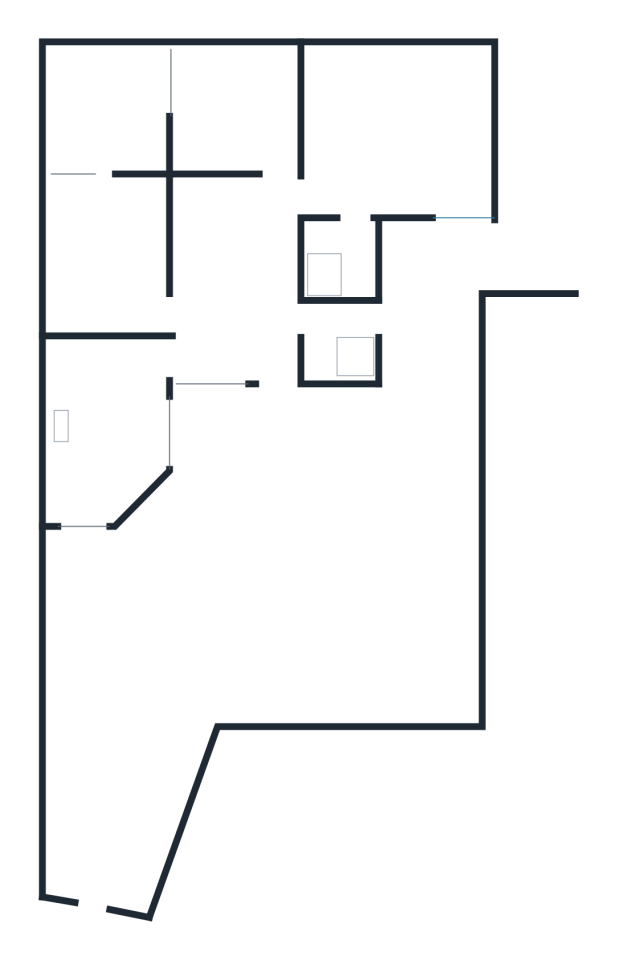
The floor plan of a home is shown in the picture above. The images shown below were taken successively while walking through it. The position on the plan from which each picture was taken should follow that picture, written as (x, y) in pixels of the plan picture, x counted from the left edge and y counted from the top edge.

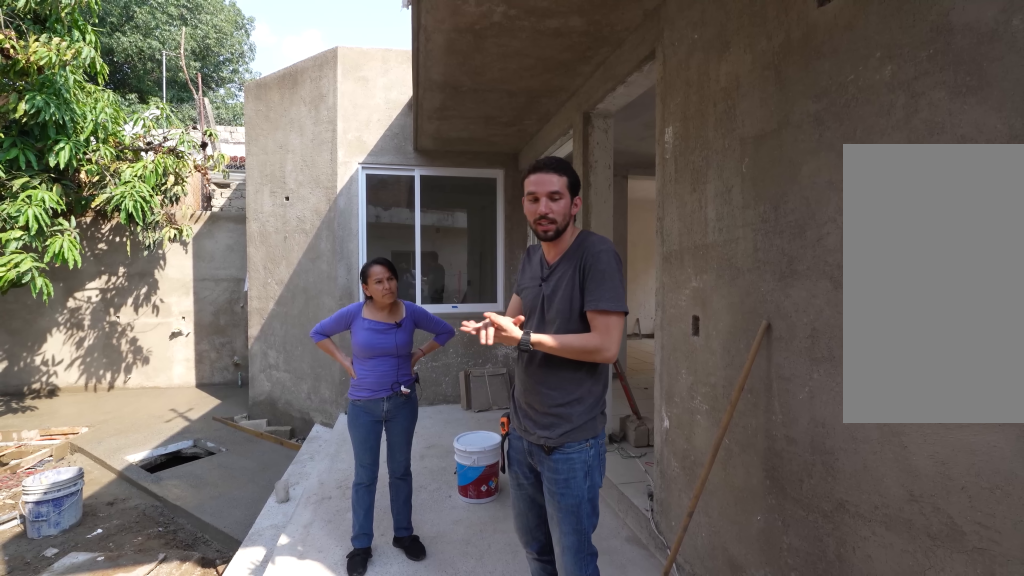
(444, 434)
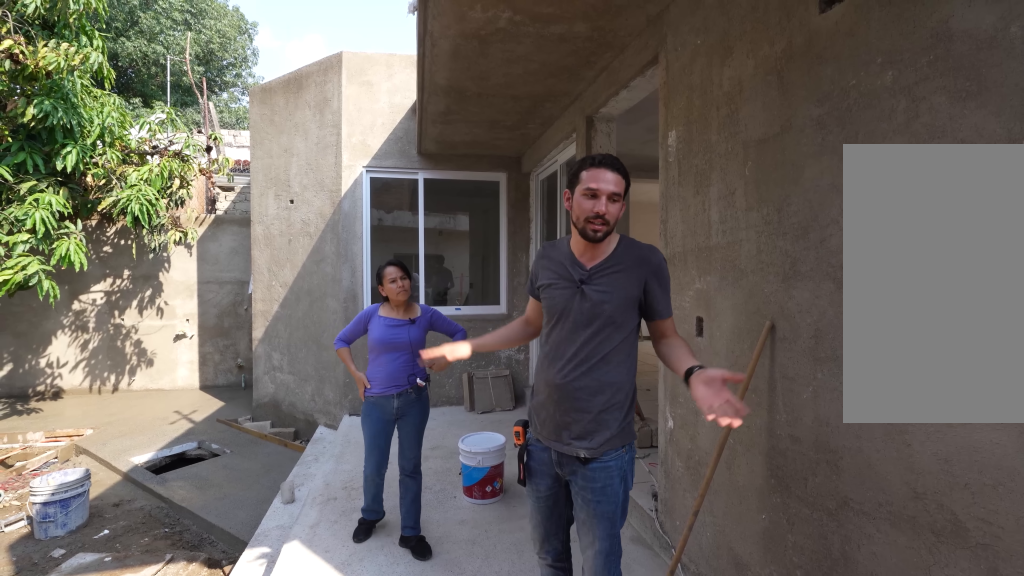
(444, 434)
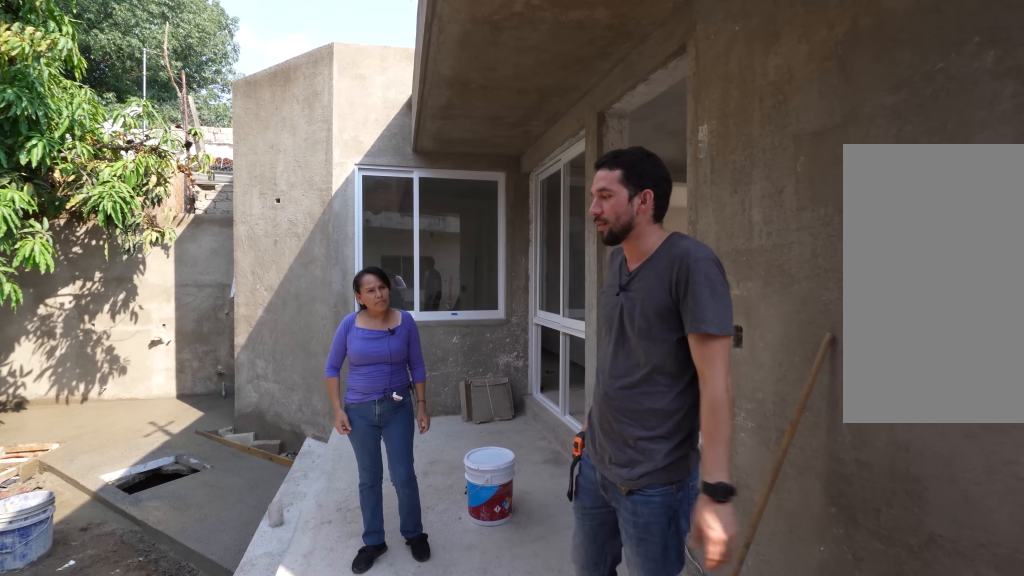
(444, 434)
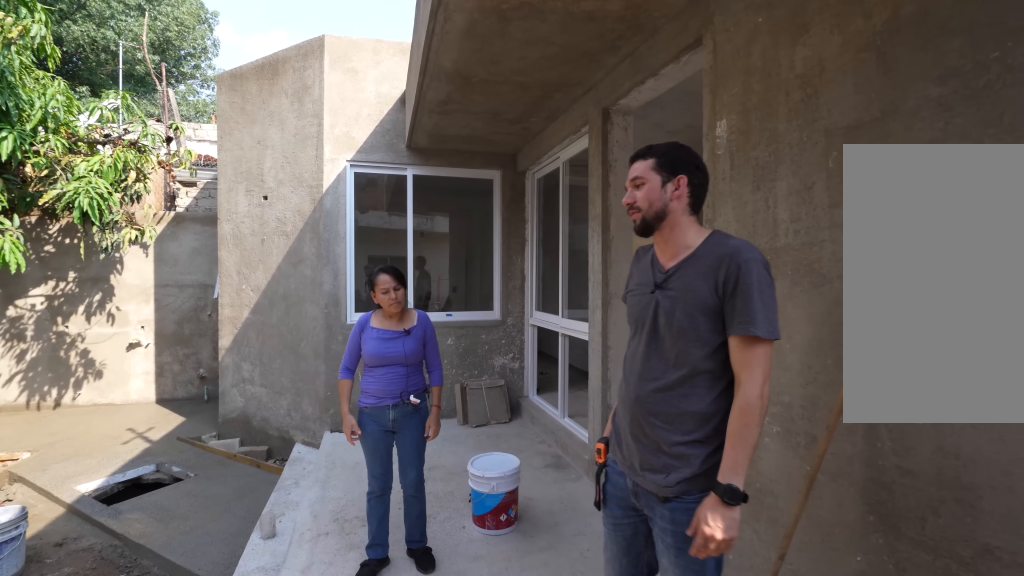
(446, 434)
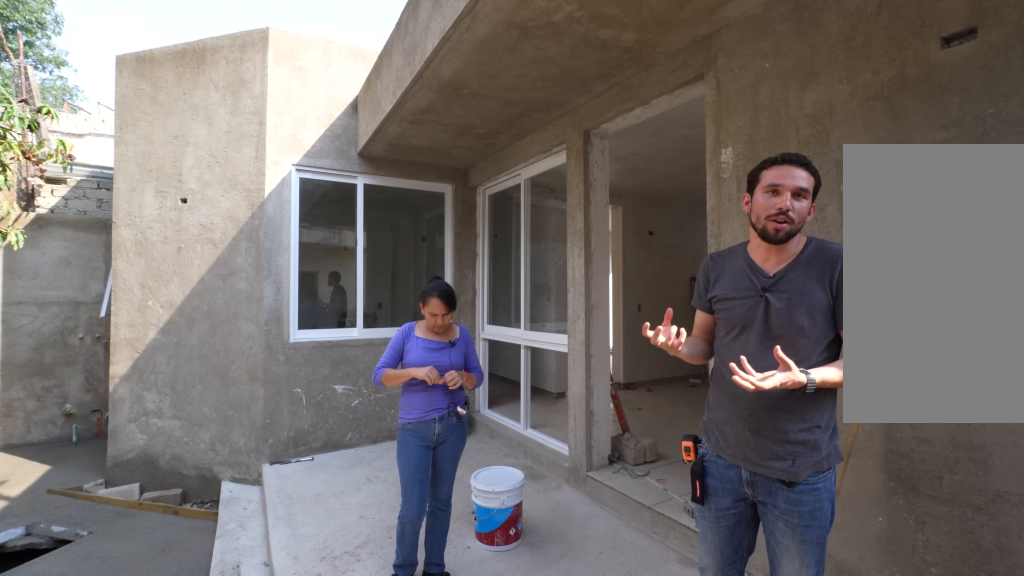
(411, 450)
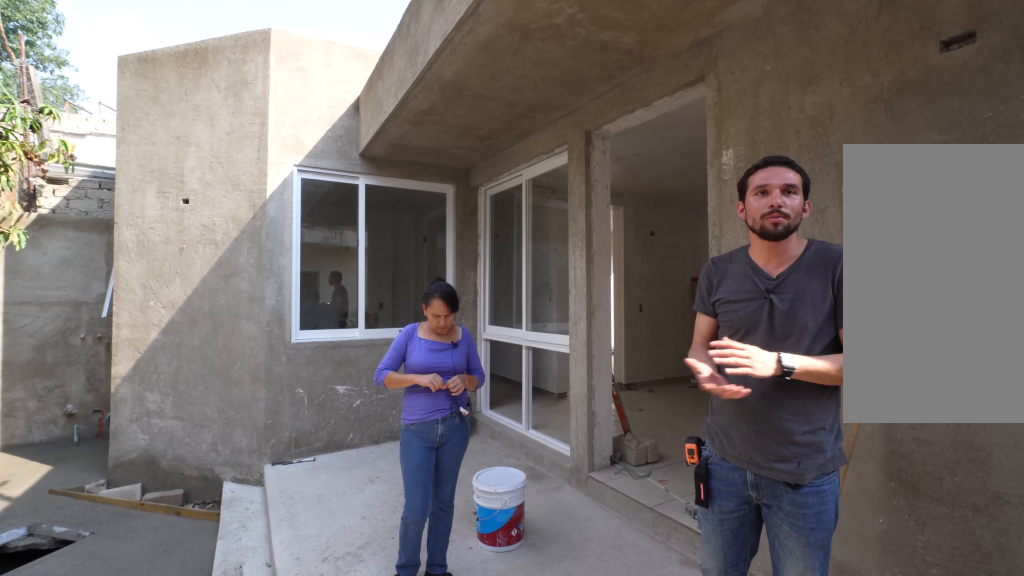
(407, 450)
